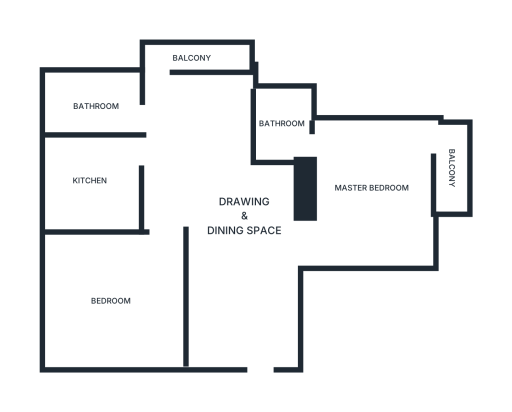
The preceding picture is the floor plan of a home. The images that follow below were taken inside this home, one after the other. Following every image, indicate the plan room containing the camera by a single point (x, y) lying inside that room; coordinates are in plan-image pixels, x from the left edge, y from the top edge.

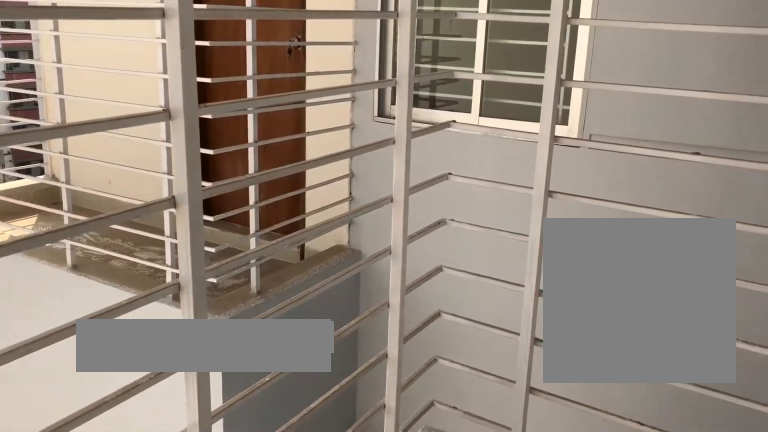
(454, 168)
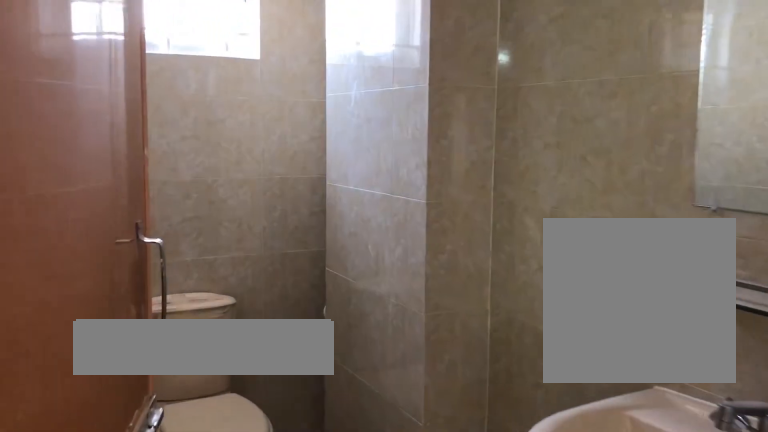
(99, 108)
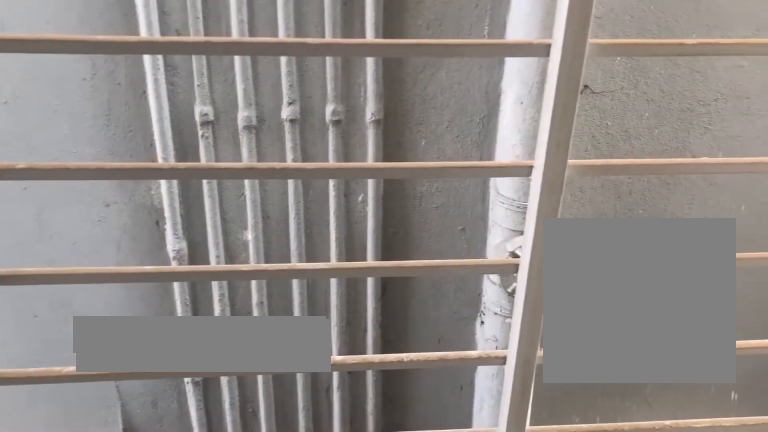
(192, 59)
